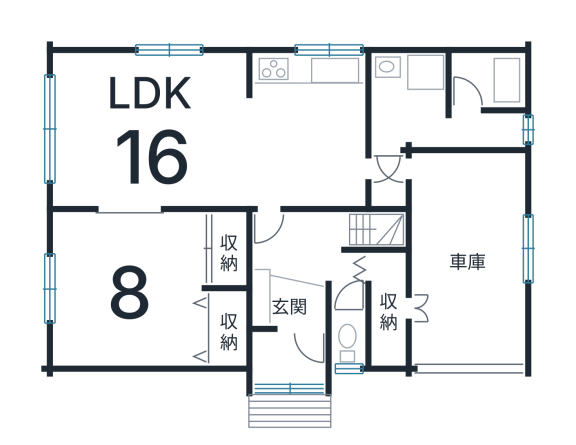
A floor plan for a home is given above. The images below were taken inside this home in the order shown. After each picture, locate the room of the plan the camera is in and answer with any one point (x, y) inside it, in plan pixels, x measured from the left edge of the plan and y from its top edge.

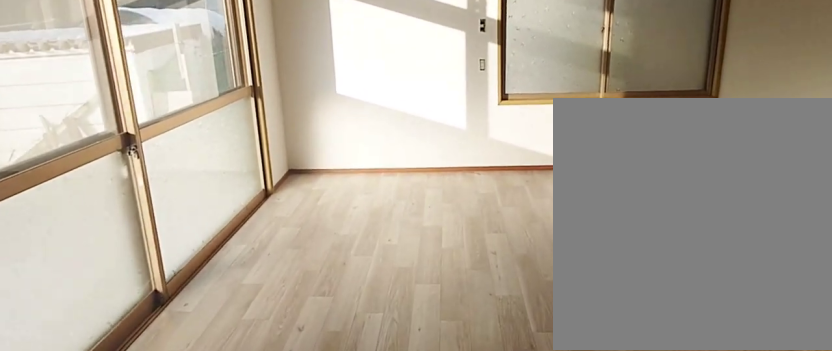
(217, 127)
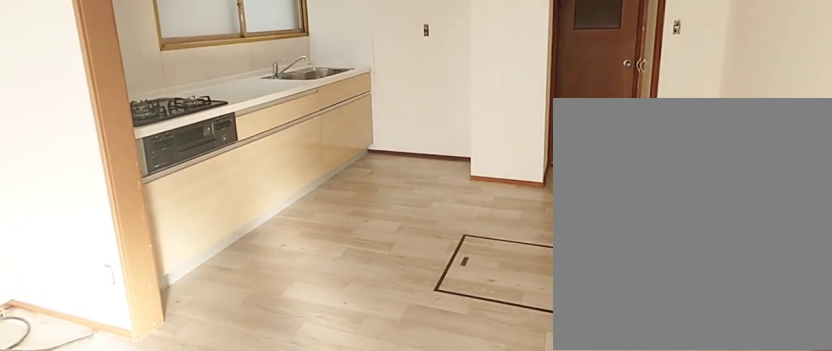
(217, 127)
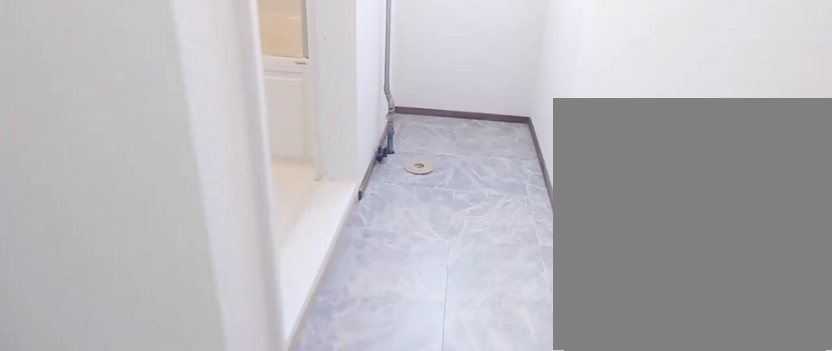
(410, 119)
